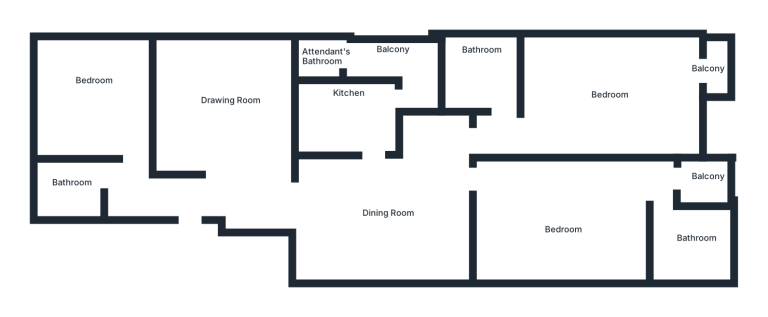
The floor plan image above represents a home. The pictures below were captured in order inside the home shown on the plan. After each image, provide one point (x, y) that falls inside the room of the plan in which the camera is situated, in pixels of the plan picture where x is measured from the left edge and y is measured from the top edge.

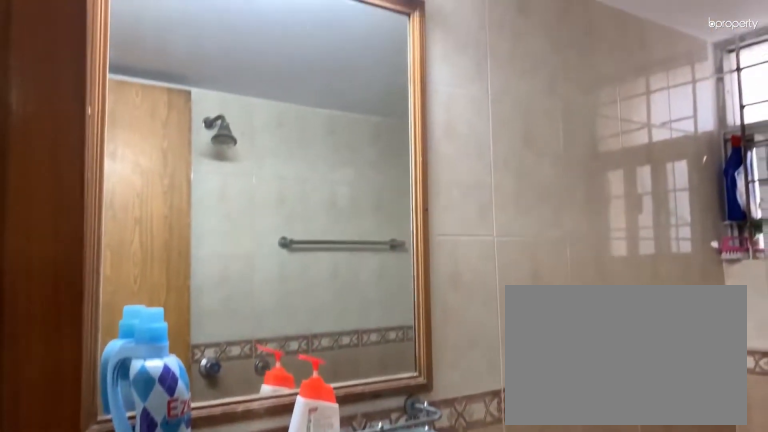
(71, 184)
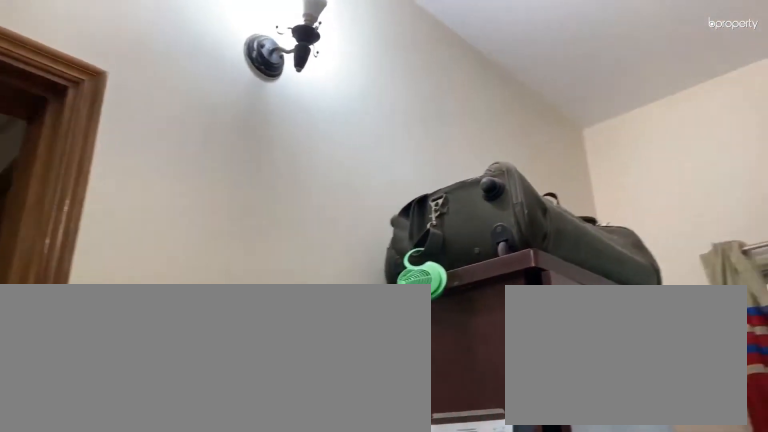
(102, 102)
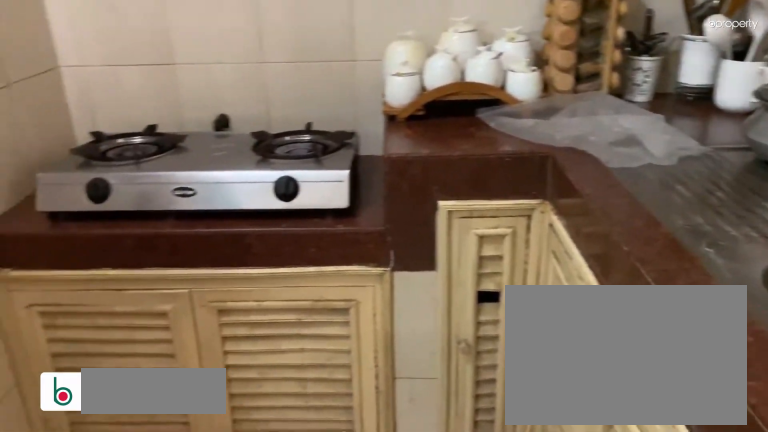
(360, 113)
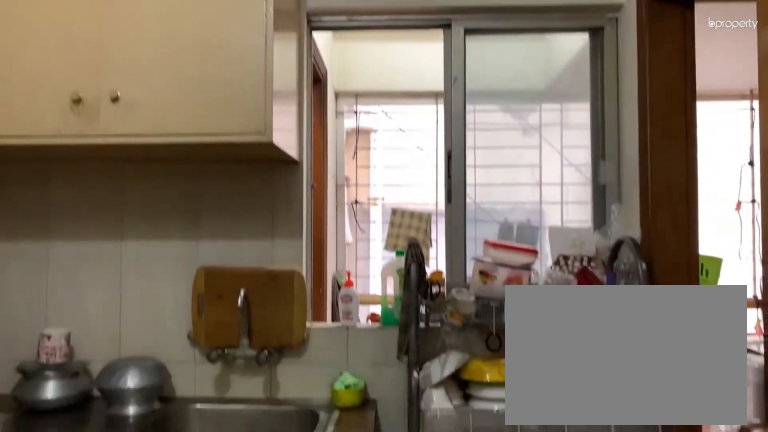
(360, 113)
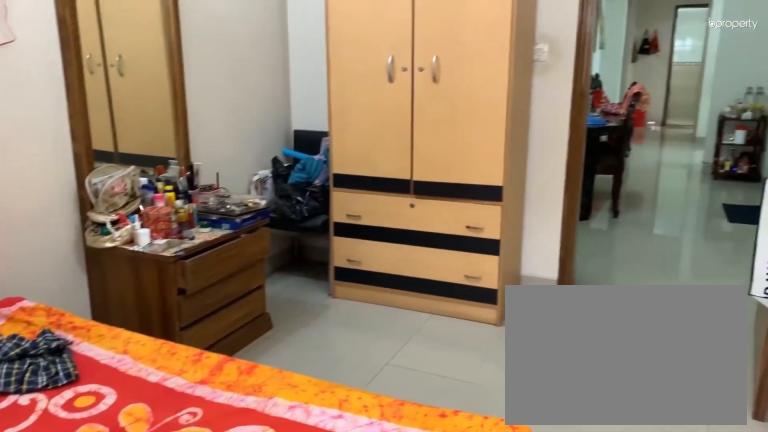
(569, 212)
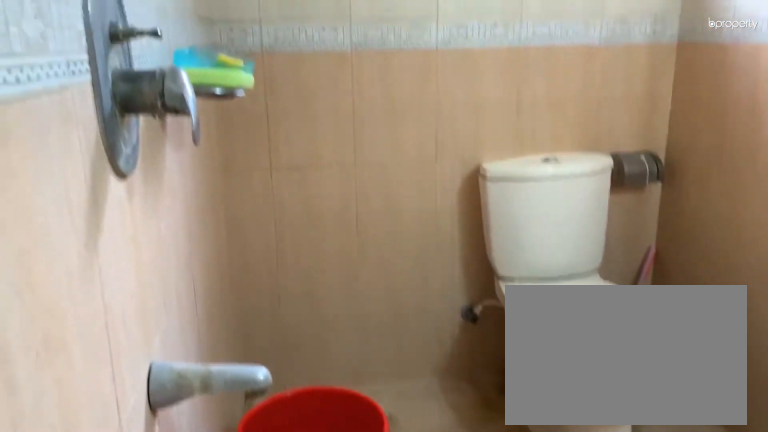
(689, 240)
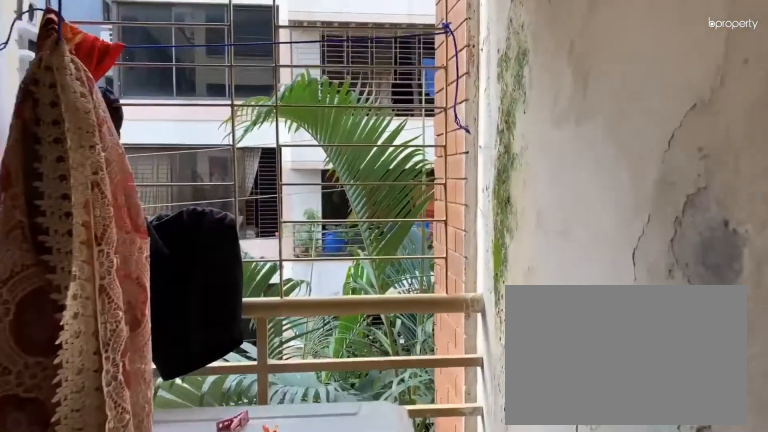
(689, 183)
